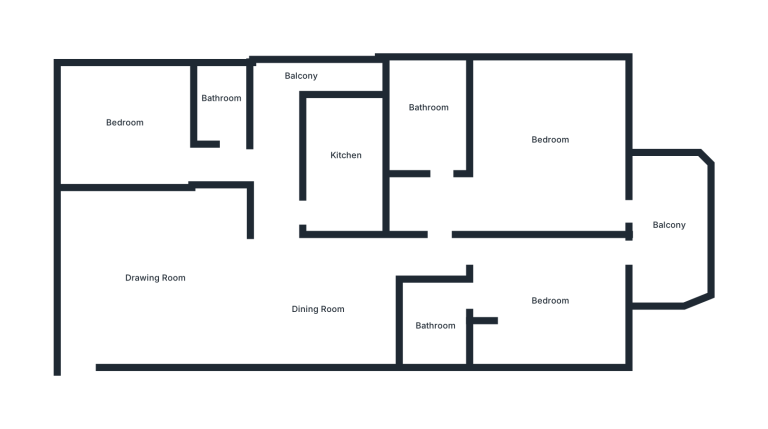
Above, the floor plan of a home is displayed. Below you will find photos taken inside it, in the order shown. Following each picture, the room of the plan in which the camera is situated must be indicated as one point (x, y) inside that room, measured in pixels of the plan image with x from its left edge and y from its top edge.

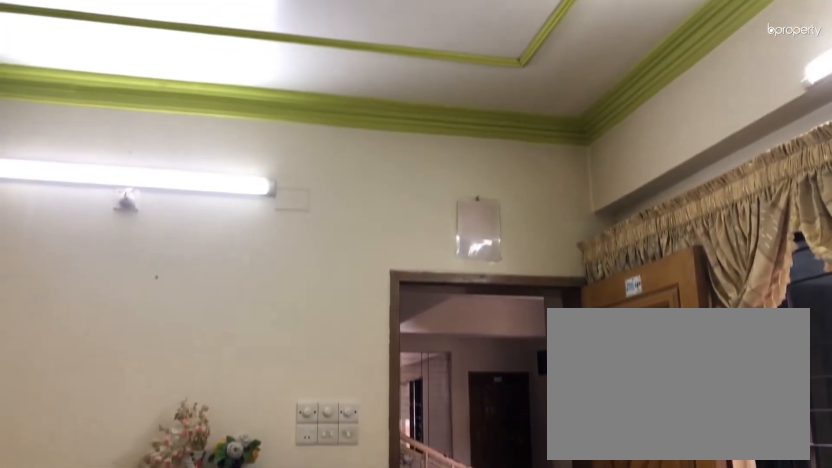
(157, 274)
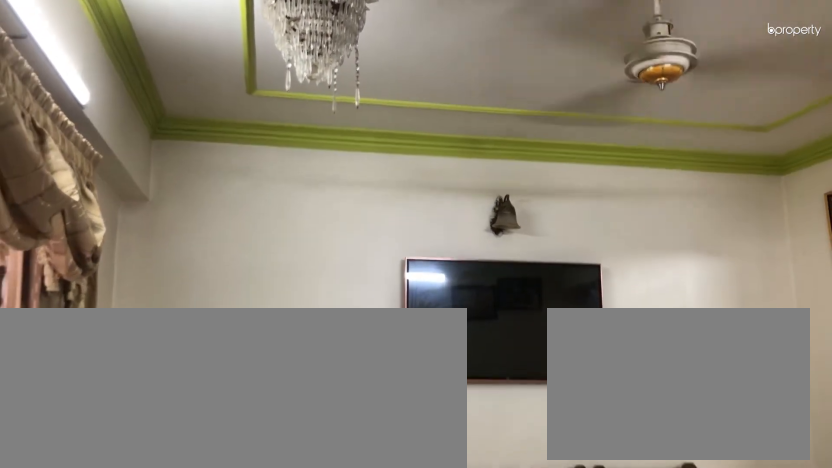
(157, 274)
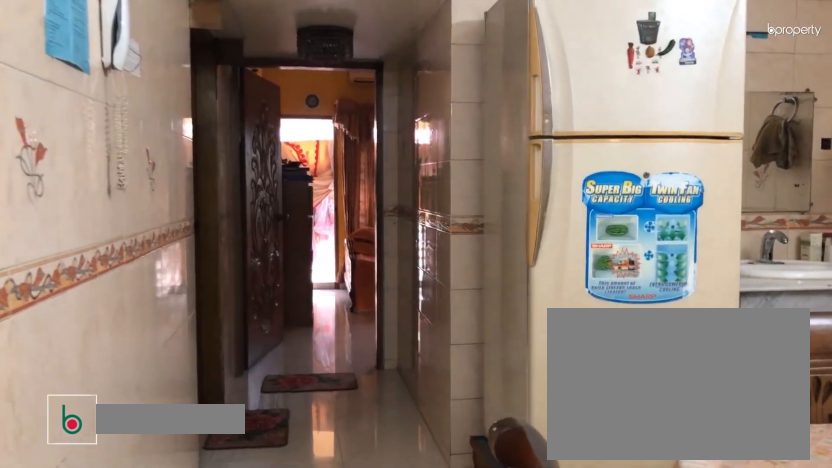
(322, 305)
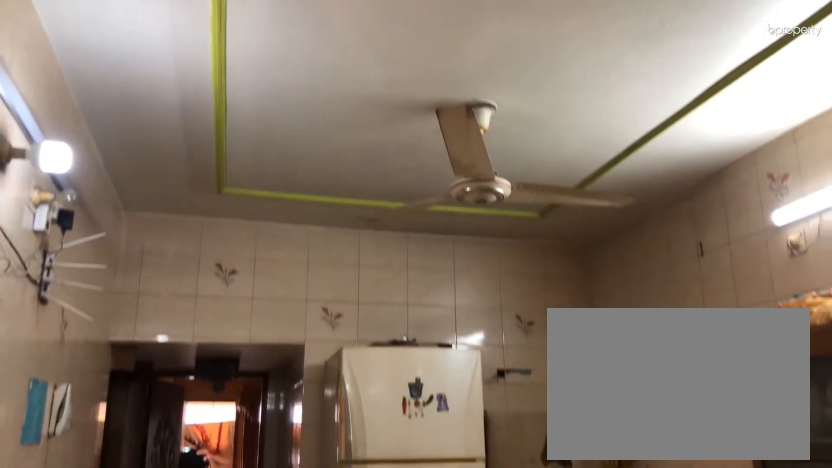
(322, 306)
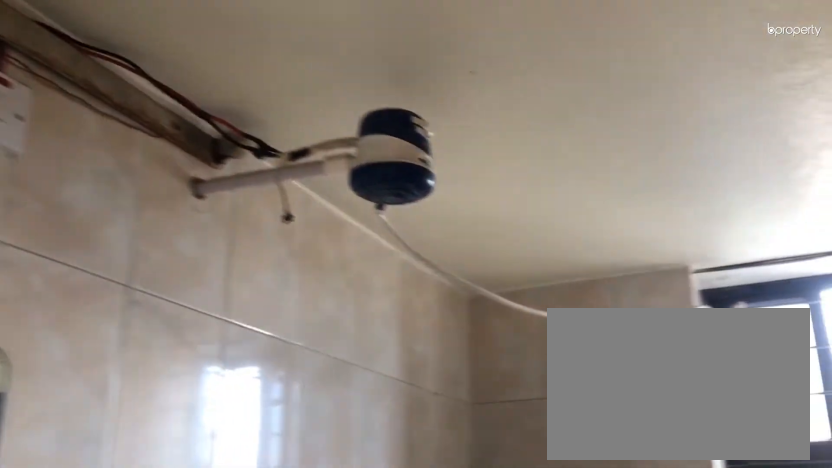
(219, 103)
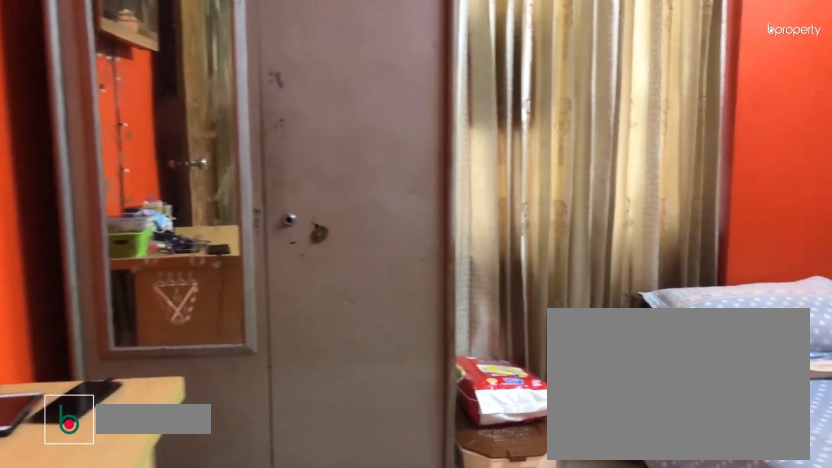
(125, 132)
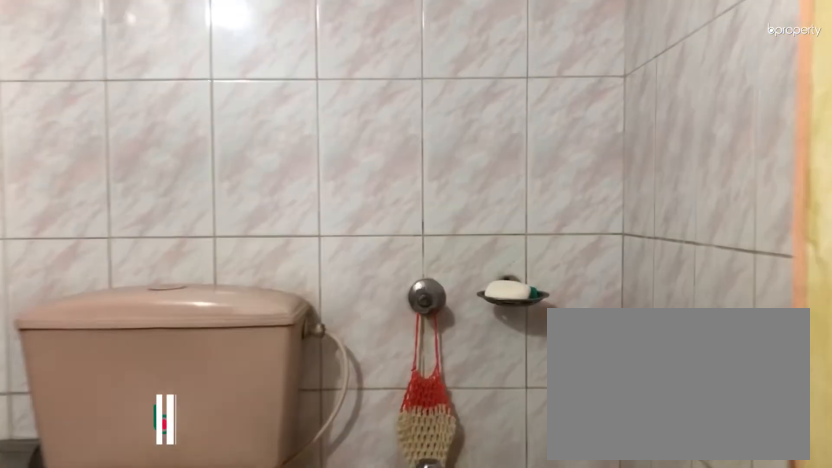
(433, 324)
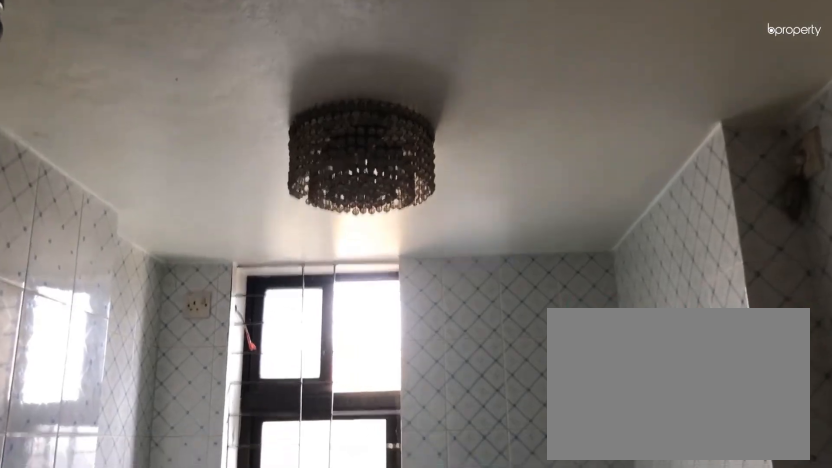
(422, 117)
